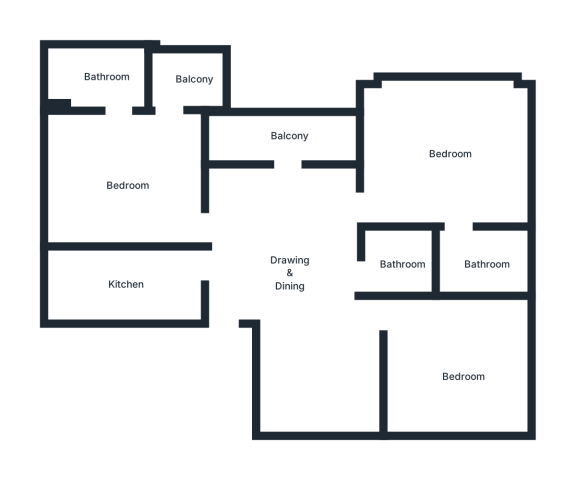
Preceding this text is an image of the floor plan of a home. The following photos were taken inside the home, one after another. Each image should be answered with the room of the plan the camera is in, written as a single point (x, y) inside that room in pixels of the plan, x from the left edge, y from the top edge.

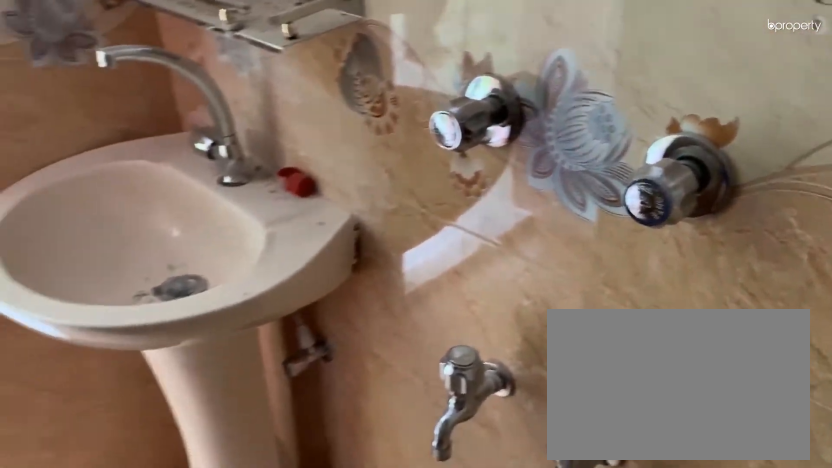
(403, 263)
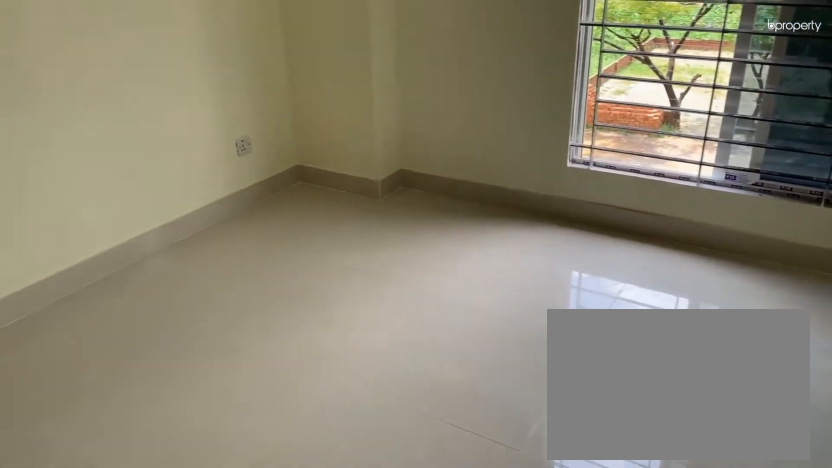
(446, 157)
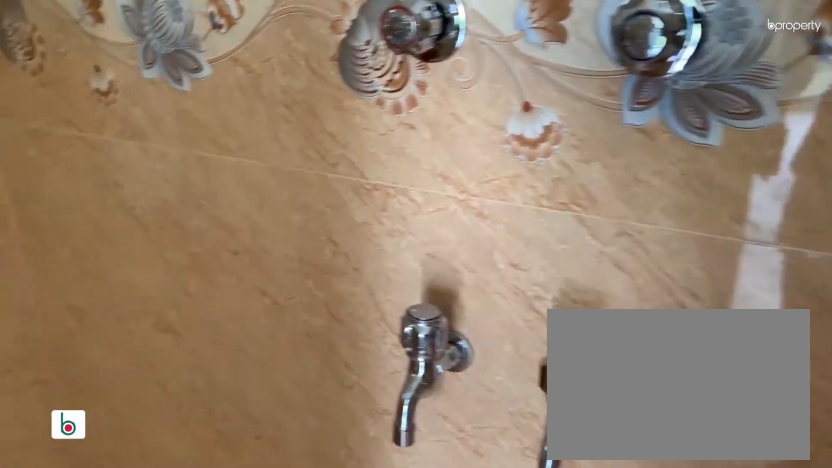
(486, 259)
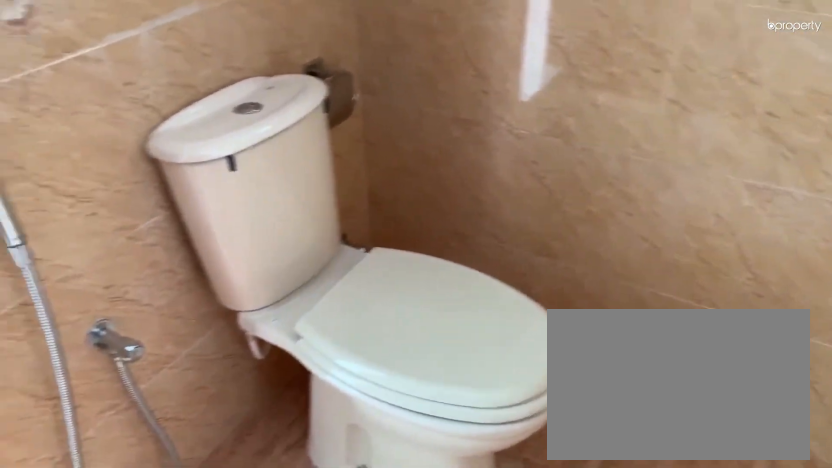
(486, 259)
